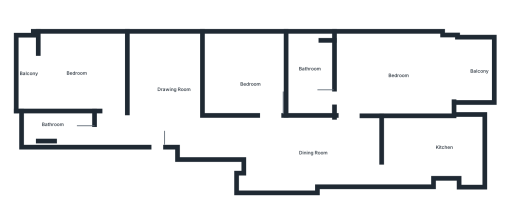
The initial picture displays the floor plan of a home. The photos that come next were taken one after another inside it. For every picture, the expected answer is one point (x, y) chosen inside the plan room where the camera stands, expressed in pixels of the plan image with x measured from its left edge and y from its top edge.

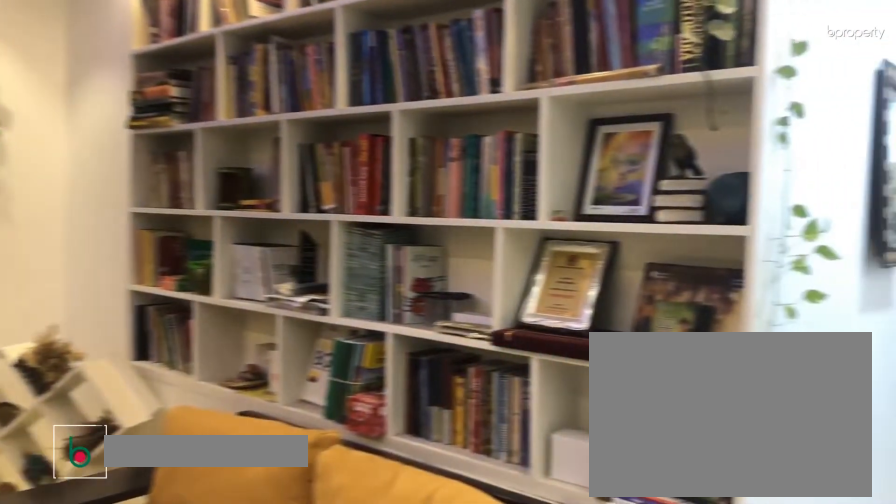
(164, 90)
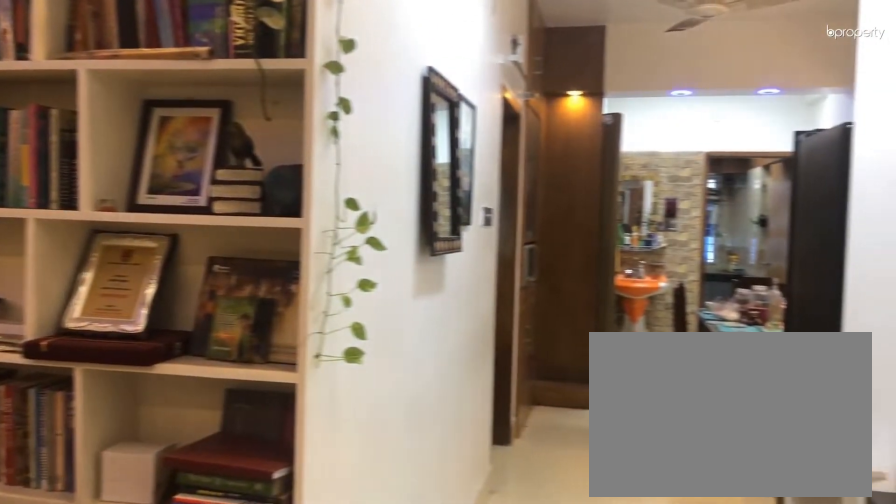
(164, 90)
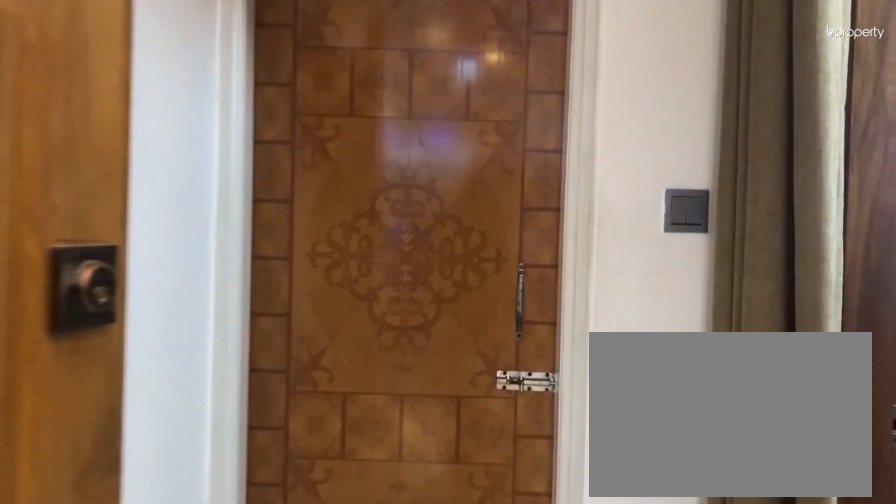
(113, 125)
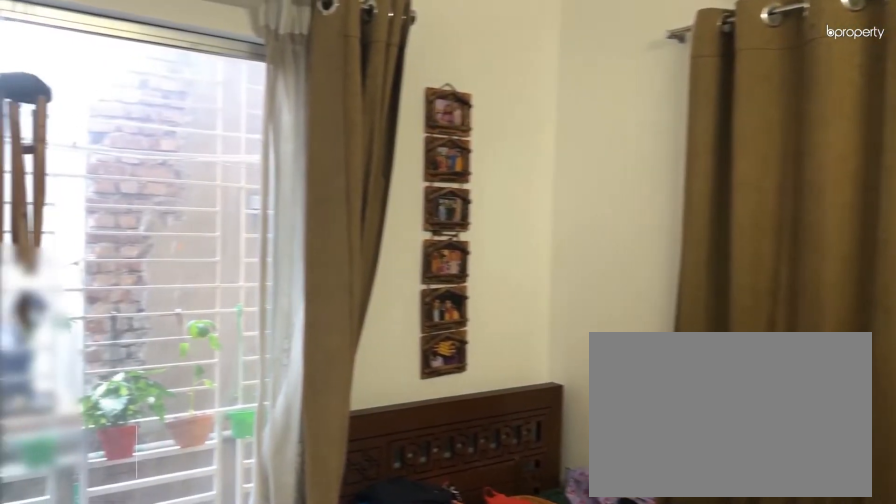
(72, 75)
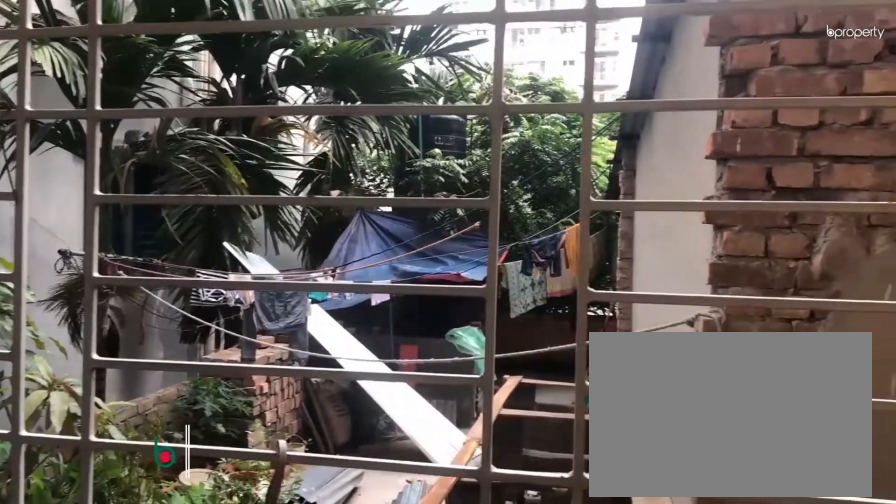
(26, 72)
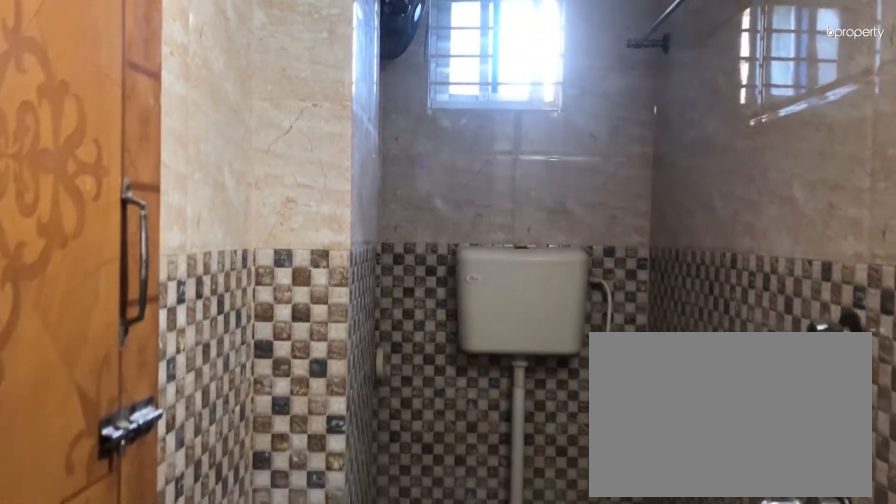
(62, 128)
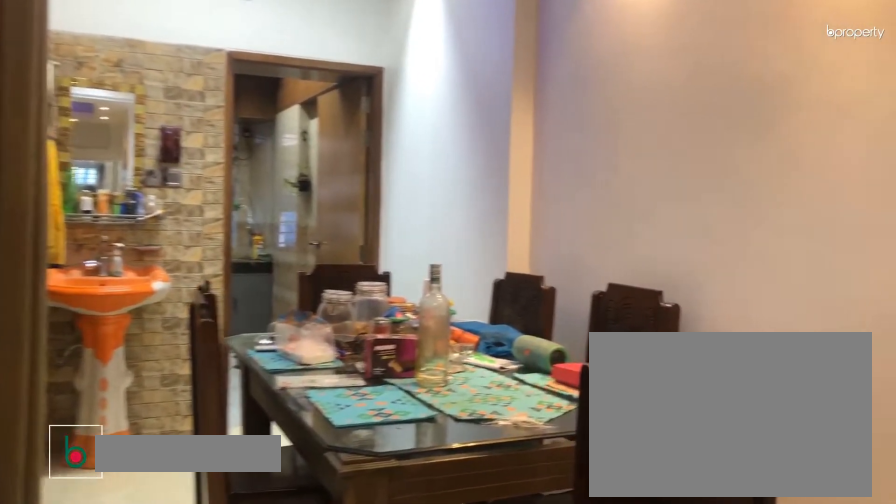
(293, 151)
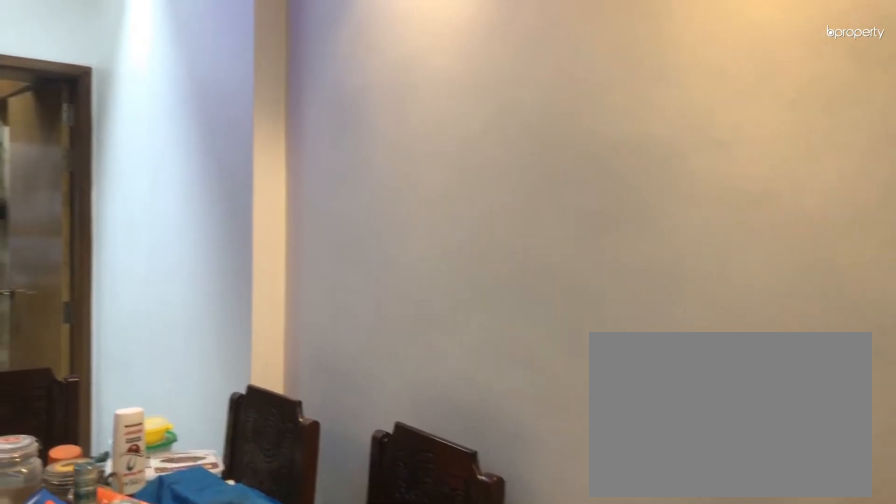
(293, 151)
